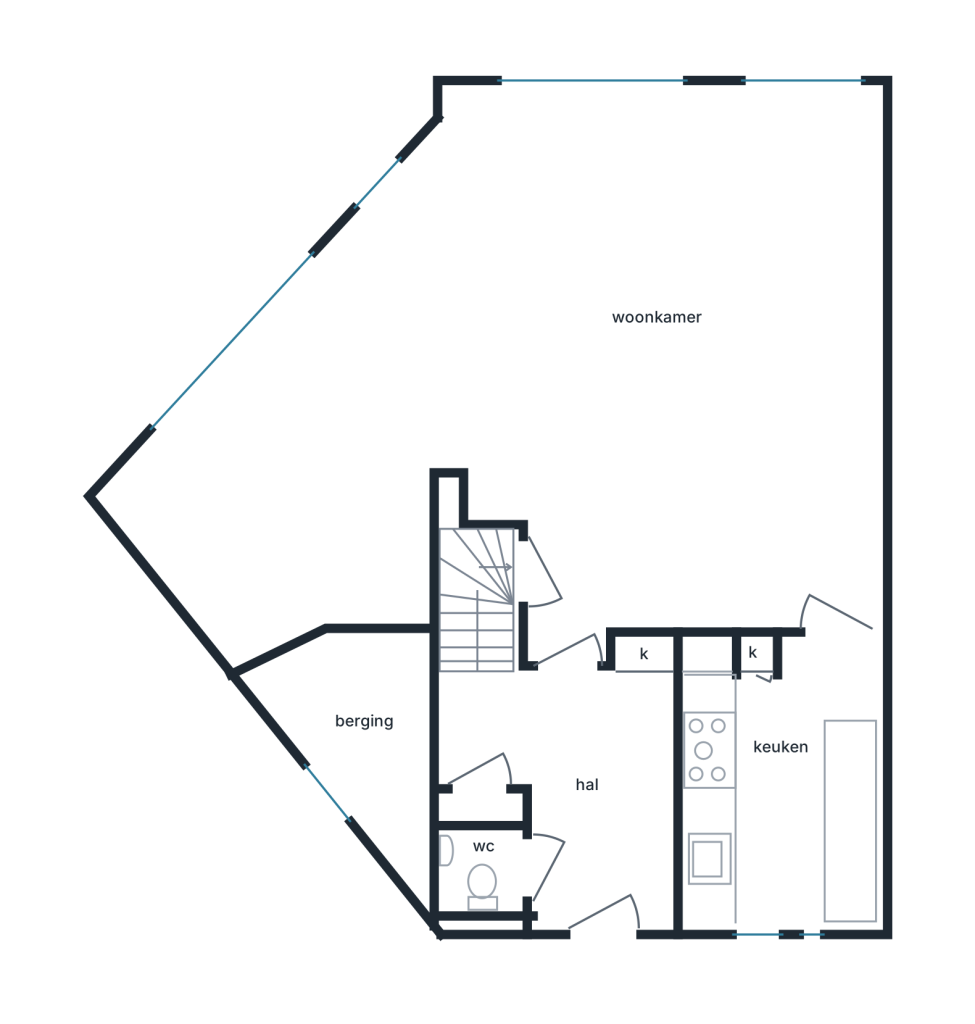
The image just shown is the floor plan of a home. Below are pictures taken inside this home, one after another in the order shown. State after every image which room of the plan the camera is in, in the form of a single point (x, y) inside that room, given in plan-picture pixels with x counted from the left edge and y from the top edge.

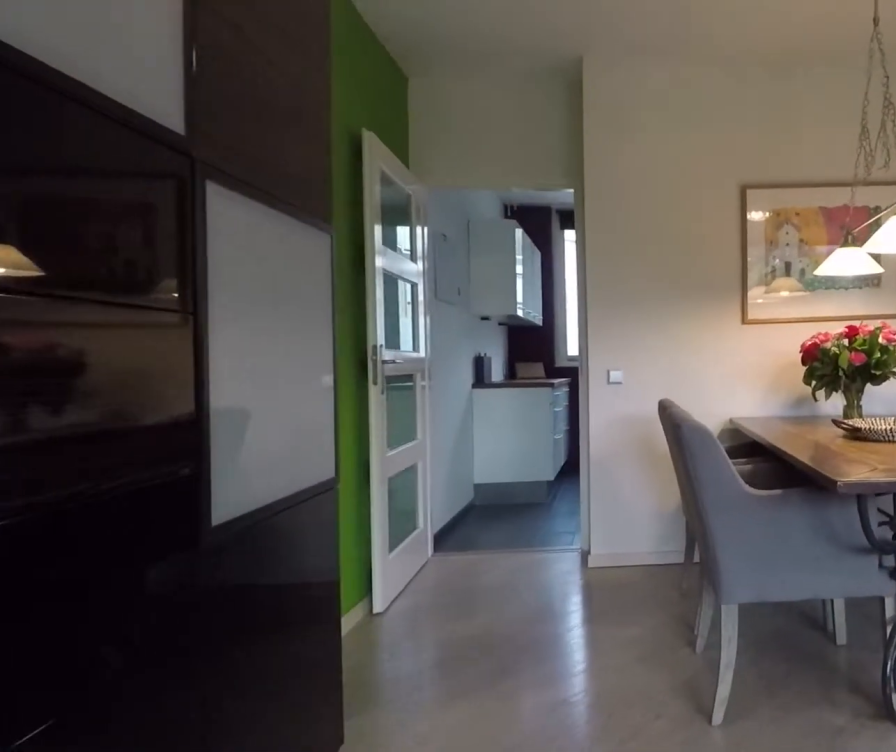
(626, 468)
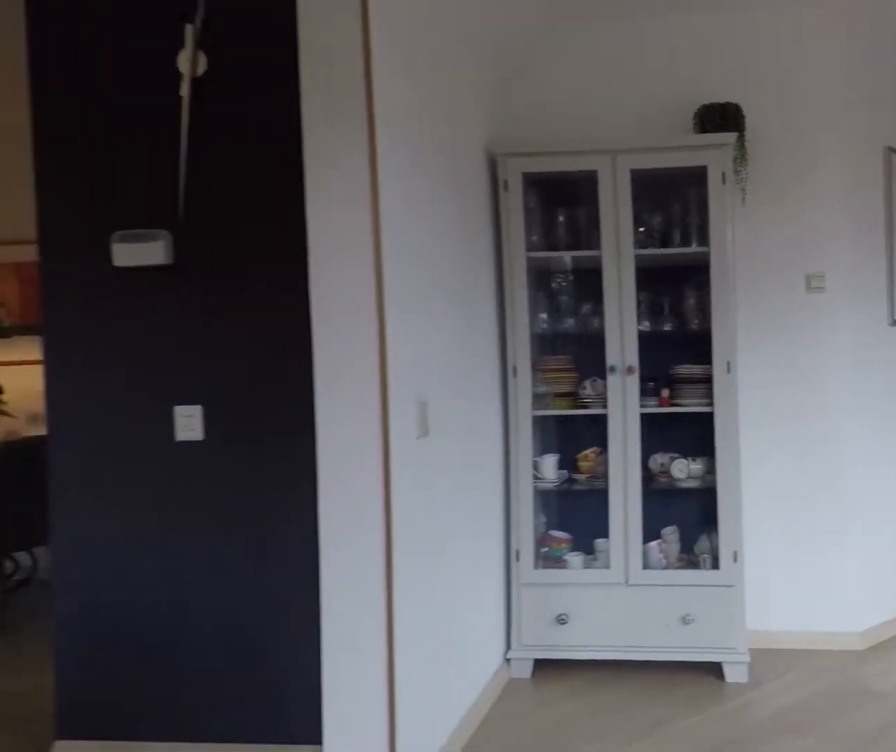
(626, 468)
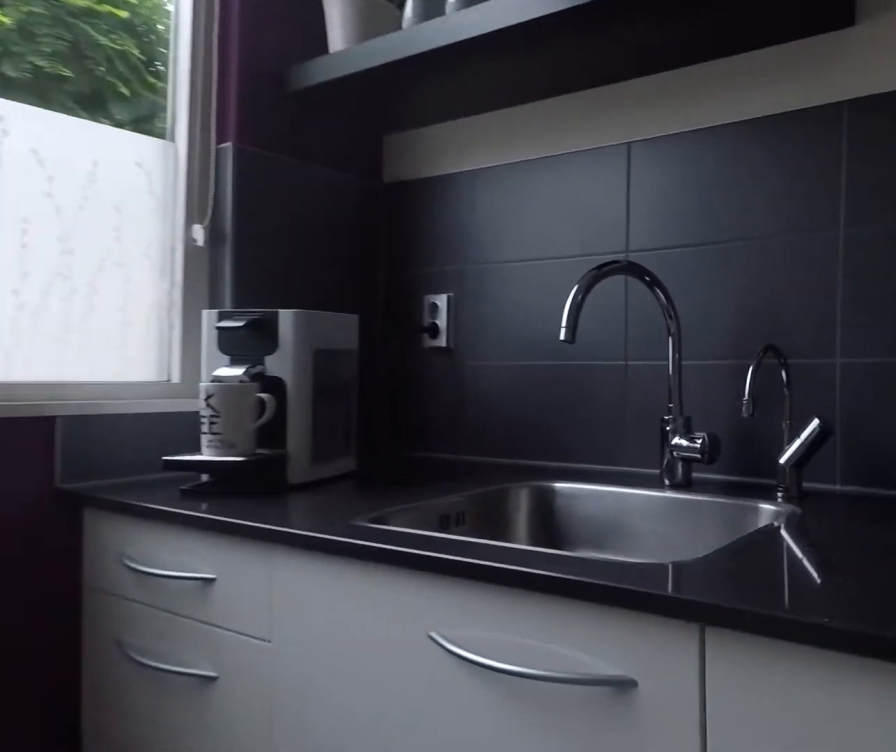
(783, 790)
